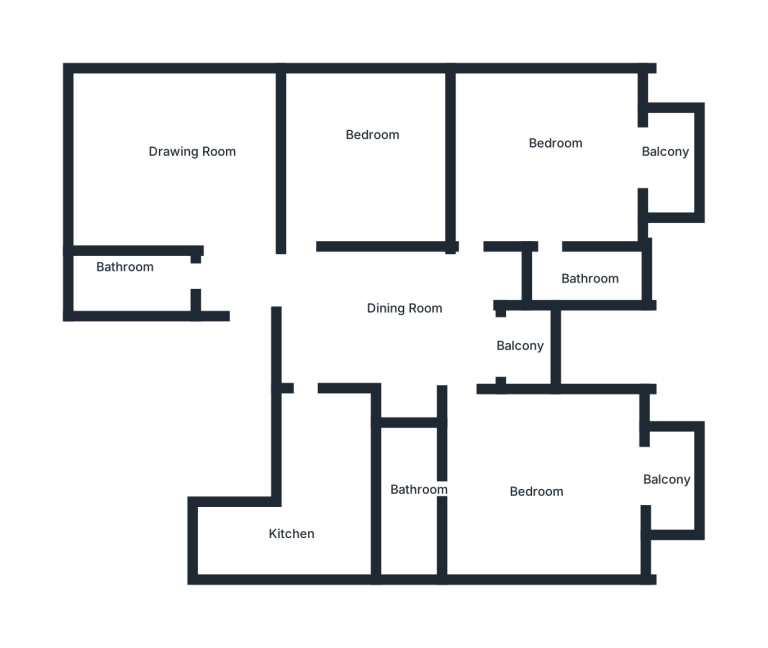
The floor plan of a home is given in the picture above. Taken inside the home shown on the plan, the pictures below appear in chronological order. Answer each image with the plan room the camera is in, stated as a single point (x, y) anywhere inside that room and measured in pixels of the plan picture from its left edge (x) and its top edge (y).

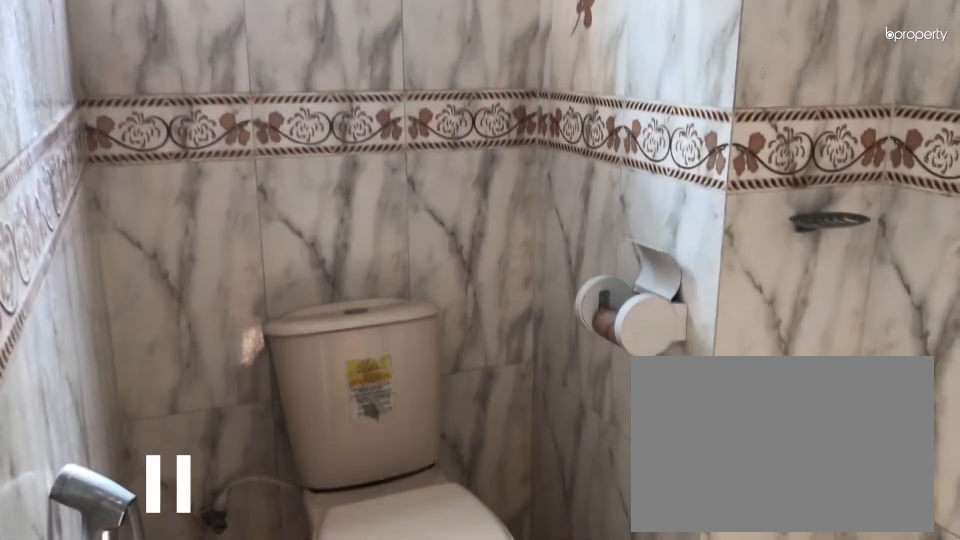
(577, 272)
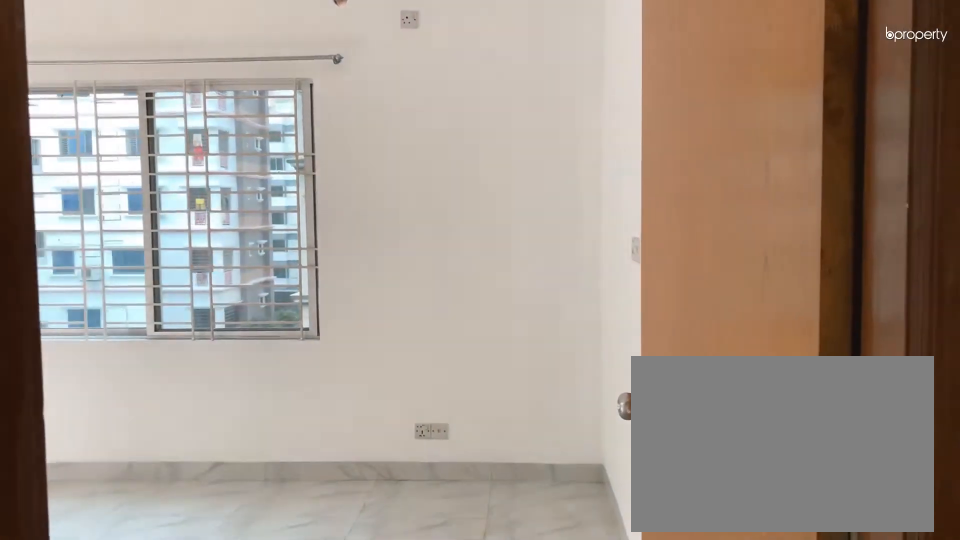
(531, 487)
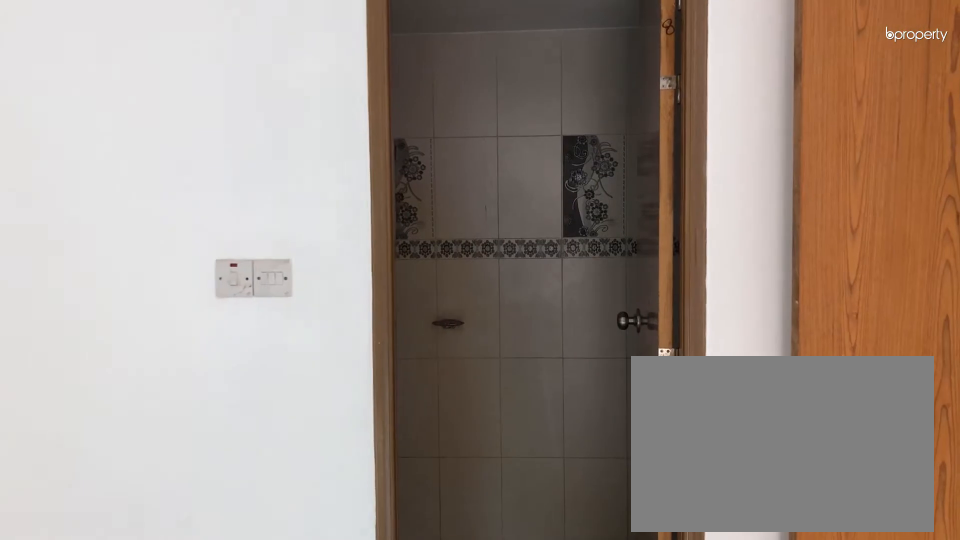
(470, 487)
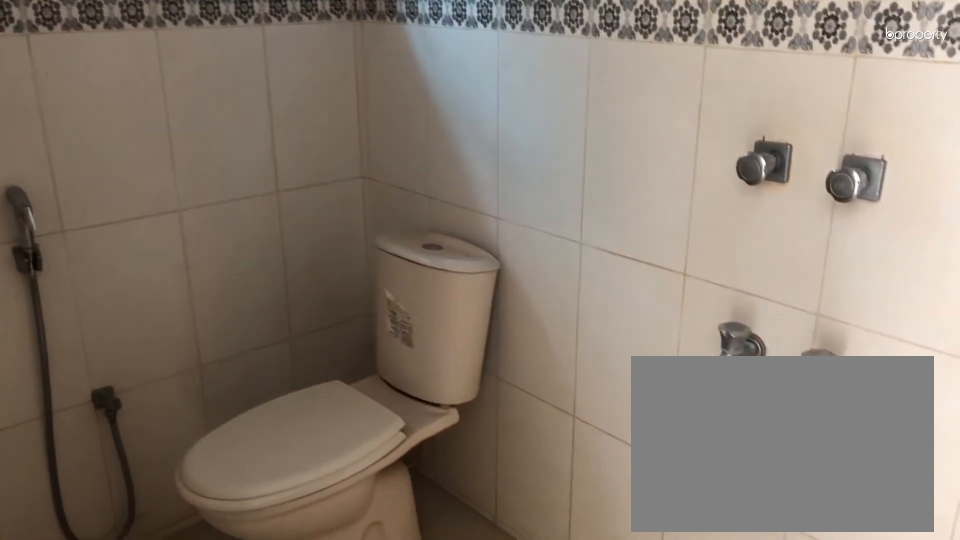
(414, 487)
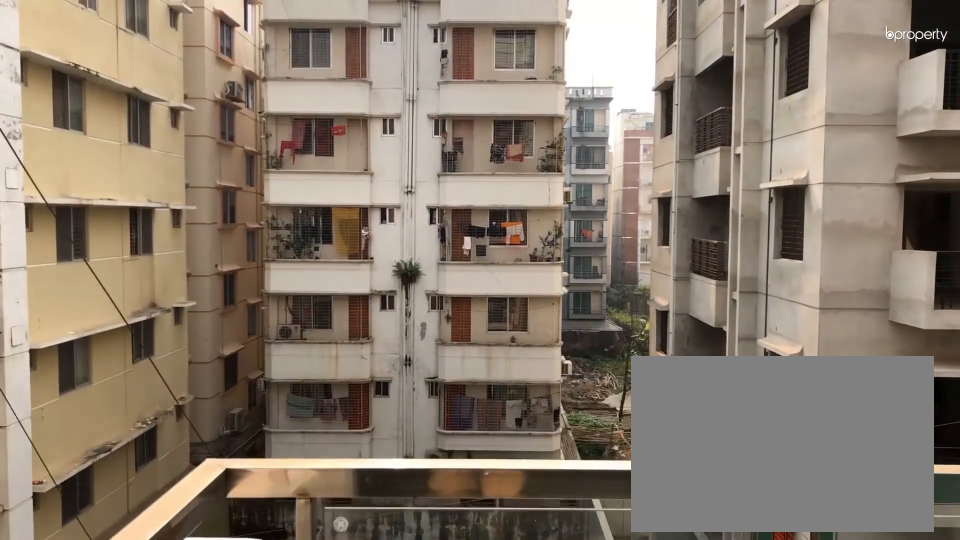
(663, 478)
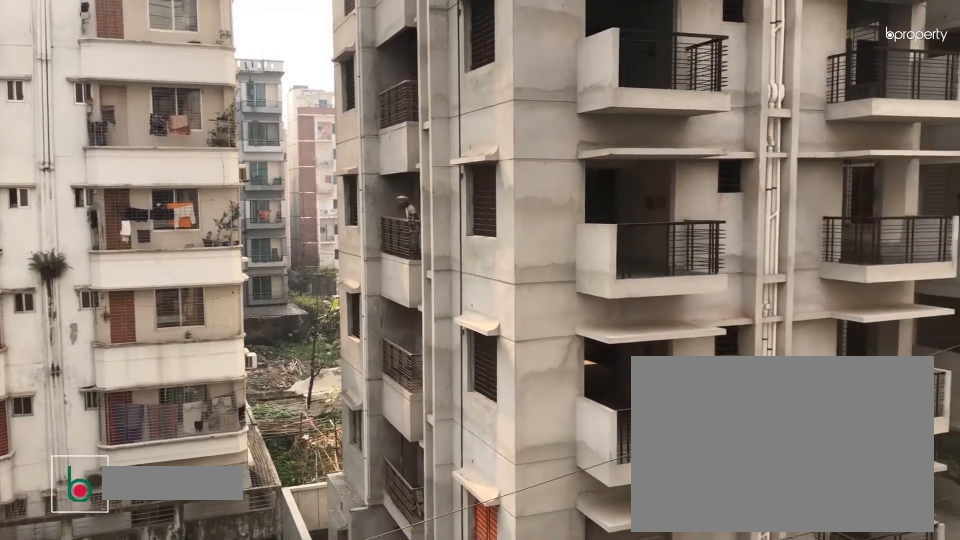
(663, 478)
